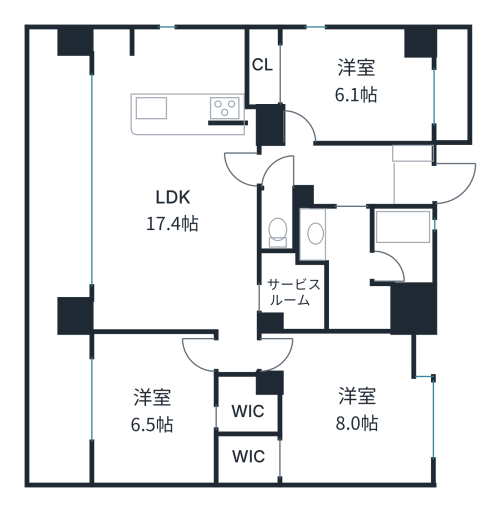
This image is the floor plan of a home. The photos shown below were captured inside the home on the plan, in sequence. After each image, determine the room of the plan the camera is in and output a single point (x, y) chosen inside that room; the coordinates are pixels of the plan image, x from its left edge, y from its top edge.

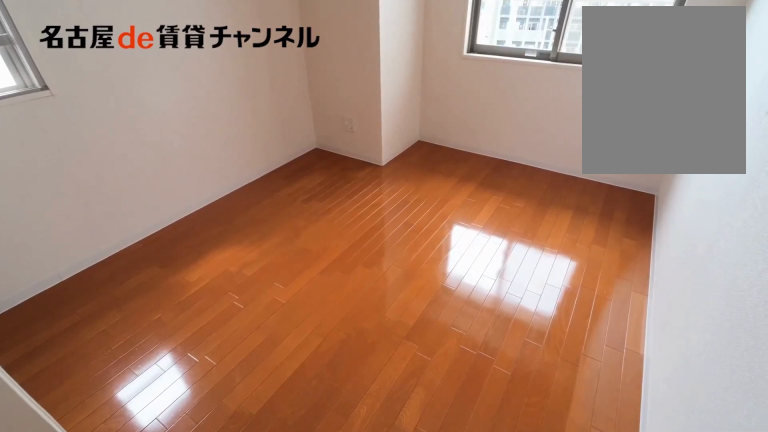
(339, 85)
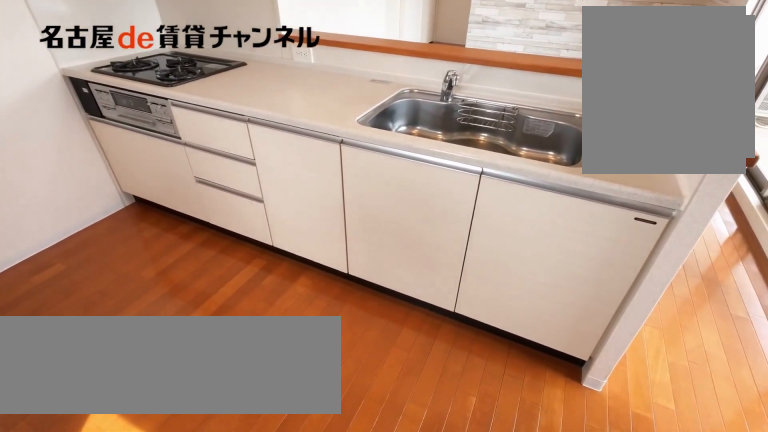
(172, 179)
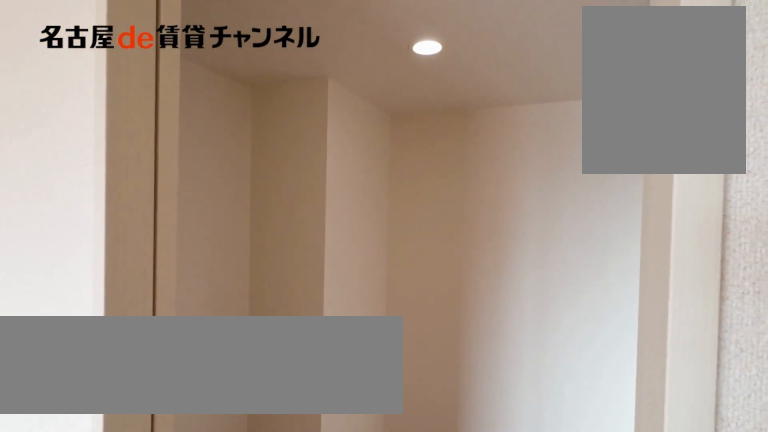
(292, 291)
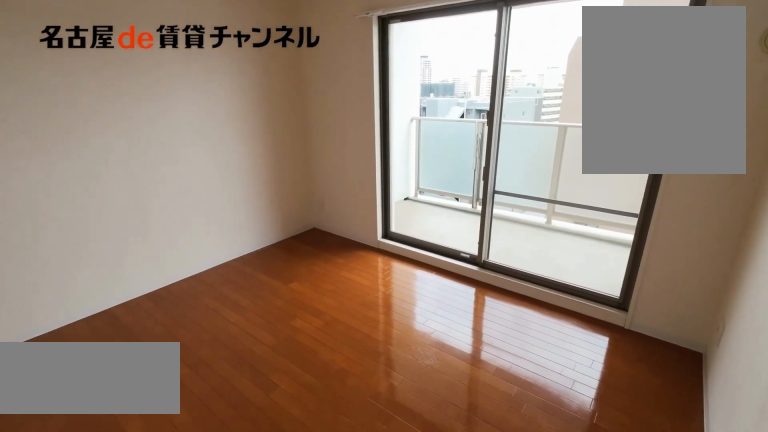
(170, 416)
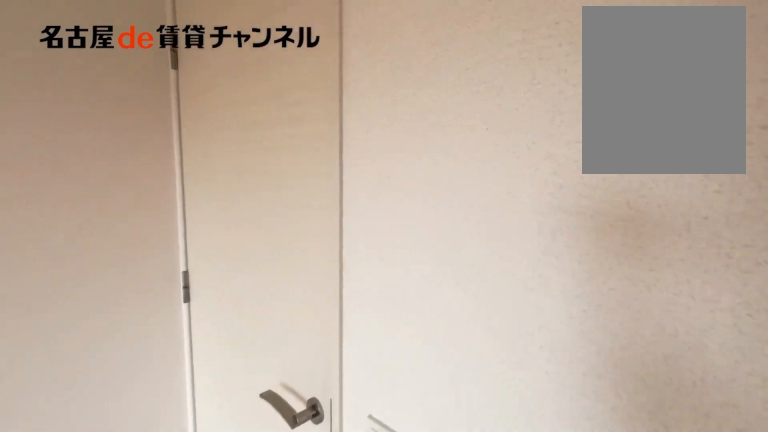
(170, 416)
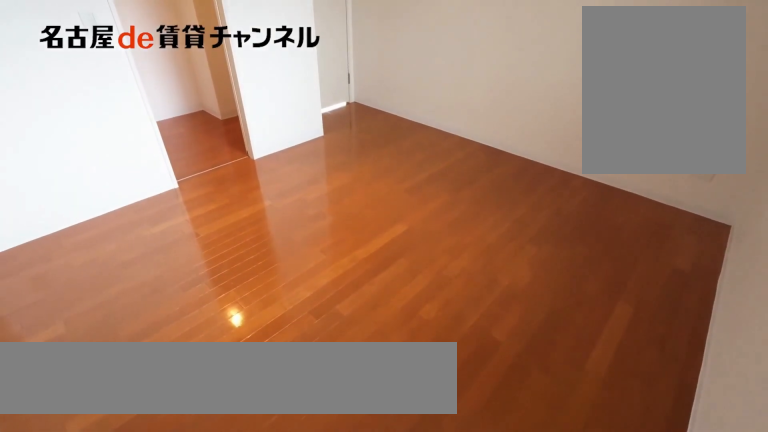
(334, 405)
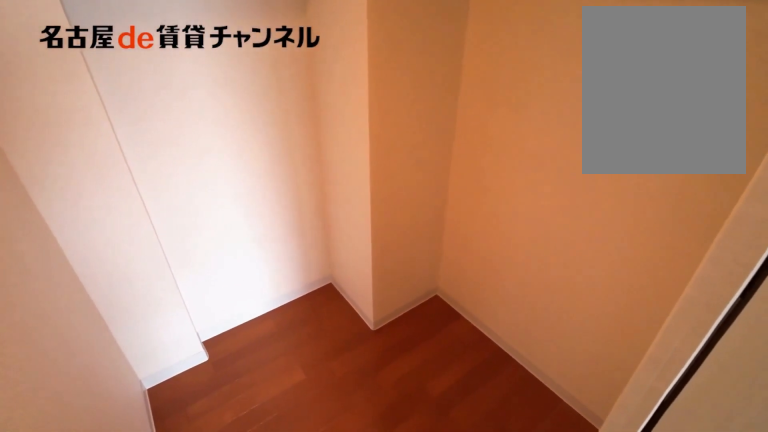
(334, 405)
